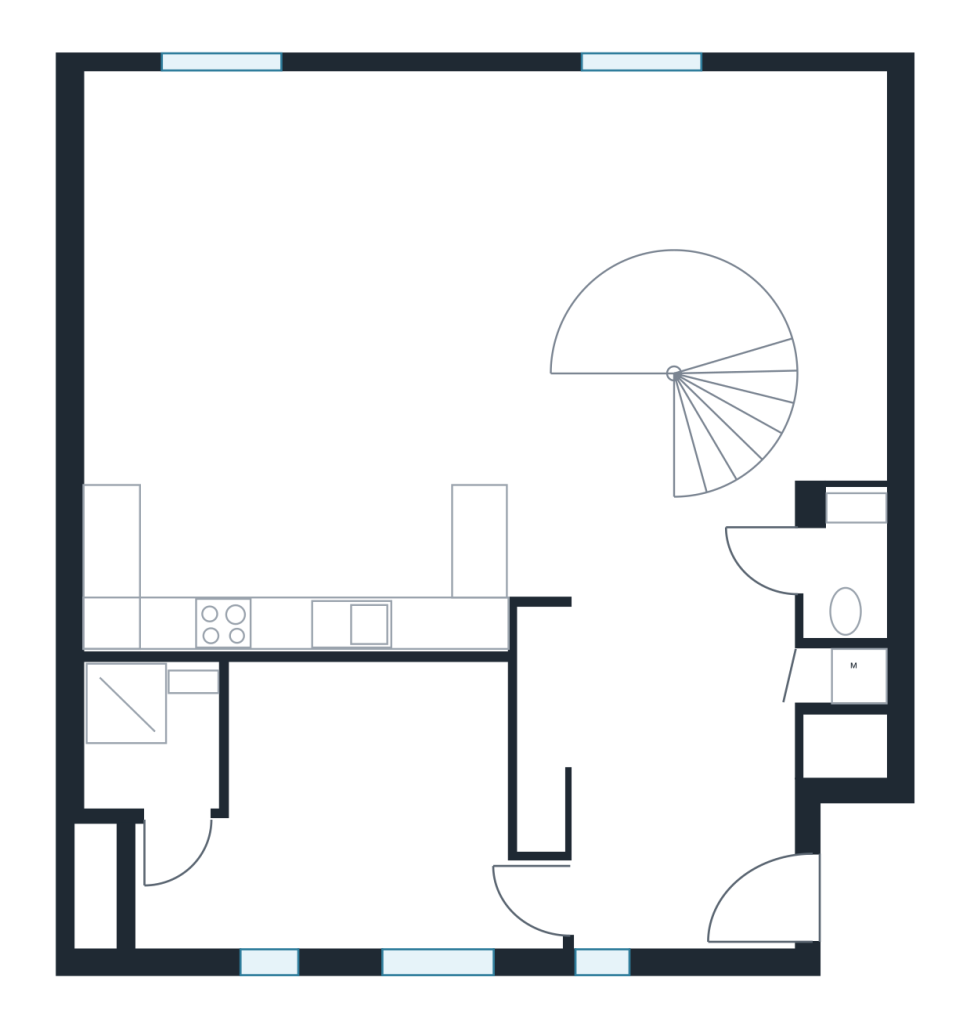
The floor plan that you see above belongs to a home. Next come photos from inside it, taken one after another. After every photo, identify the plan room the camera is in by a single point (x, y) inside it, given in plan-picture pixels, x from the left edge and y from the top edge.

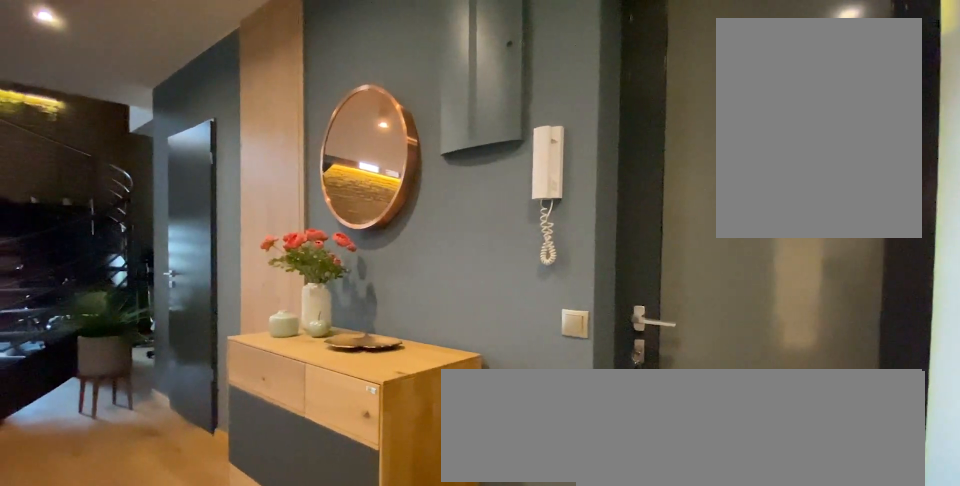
(690, 789)
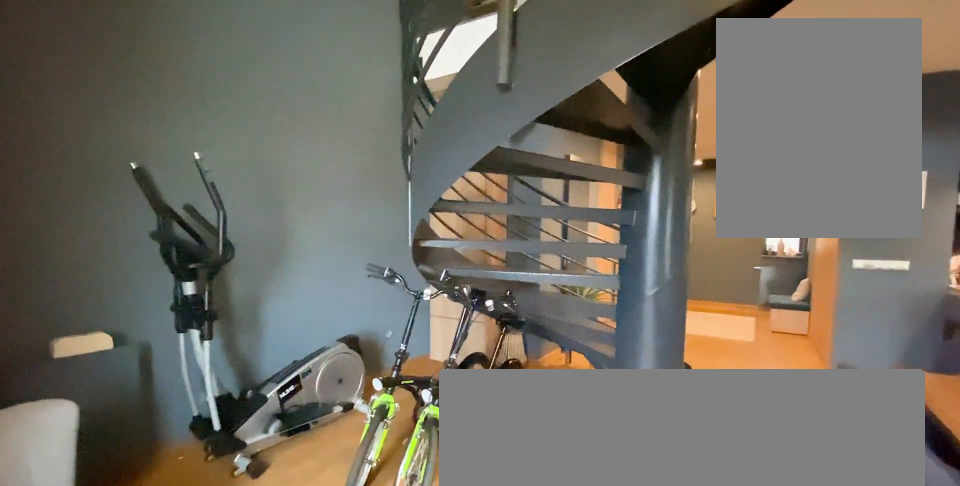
(356, 357)
